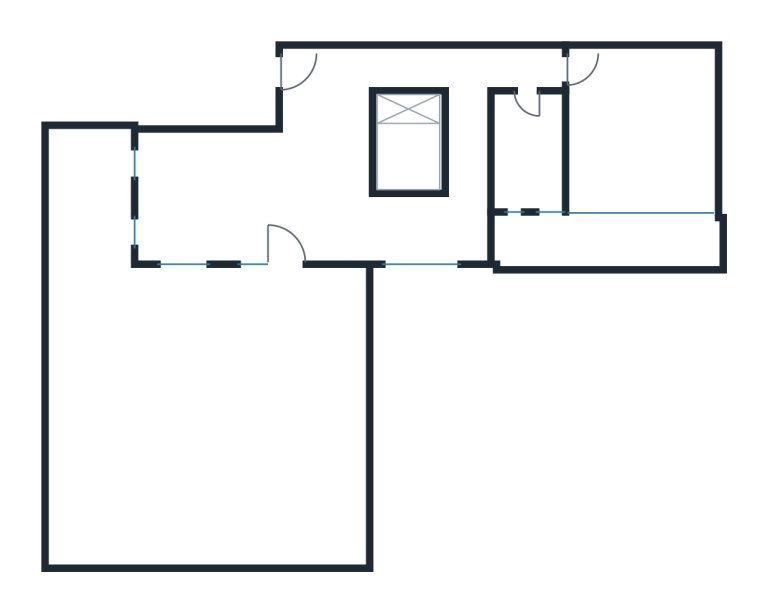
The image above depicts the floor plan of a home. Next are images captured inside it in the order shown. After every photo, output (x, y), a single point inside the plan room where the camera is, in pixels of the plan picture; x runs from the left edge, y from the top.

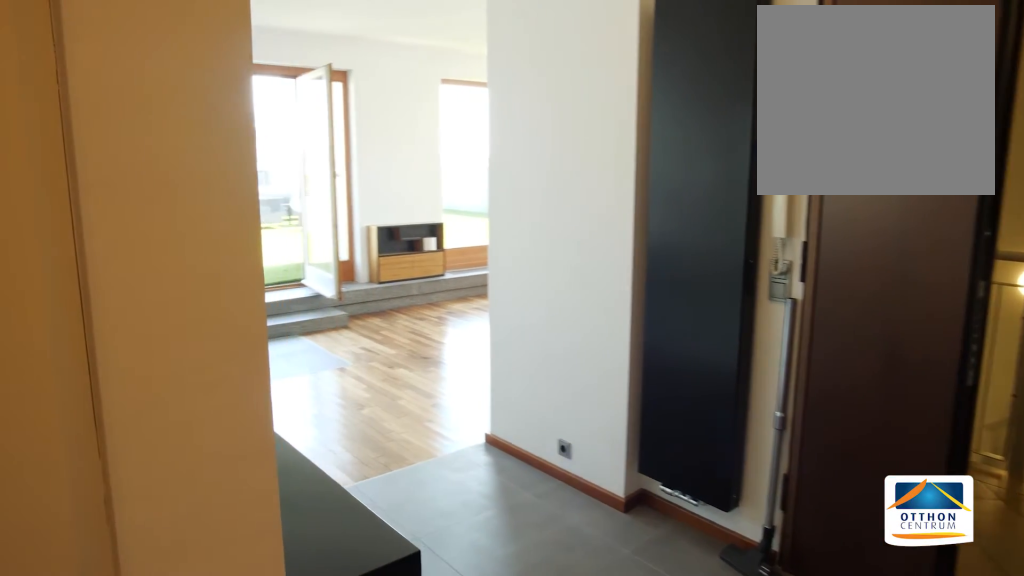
(325, 76)
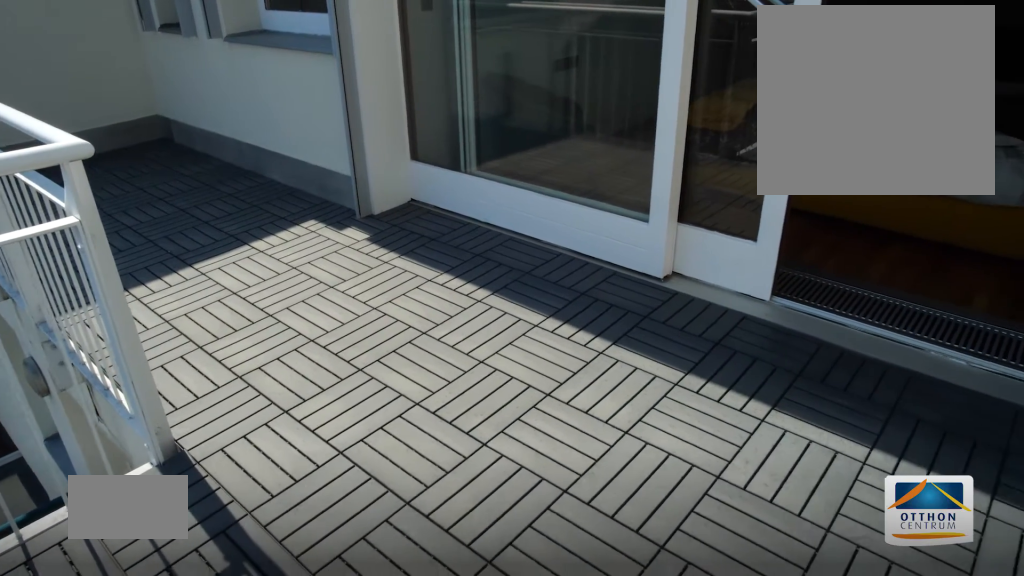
(644, 245)
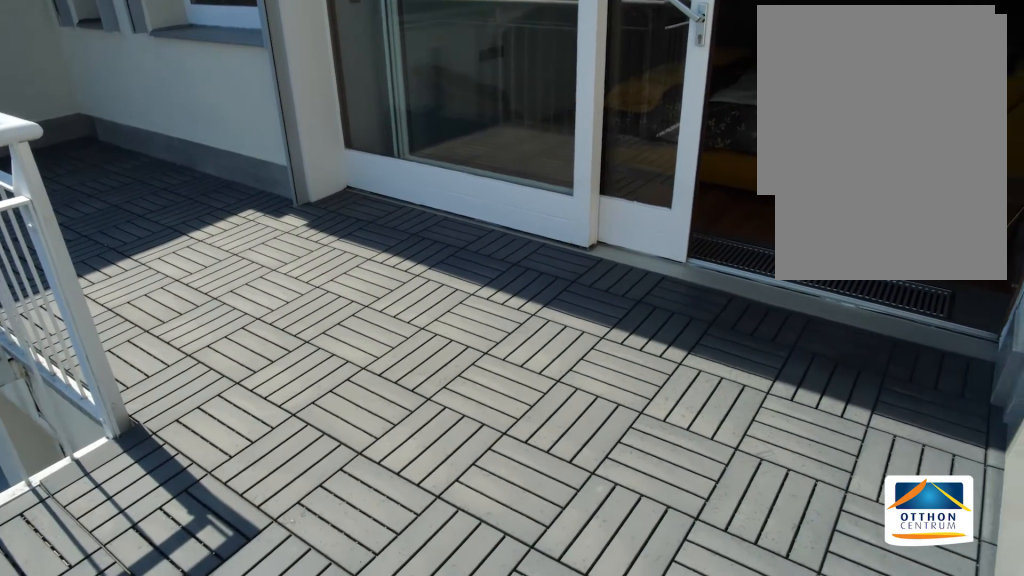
(644, 245)
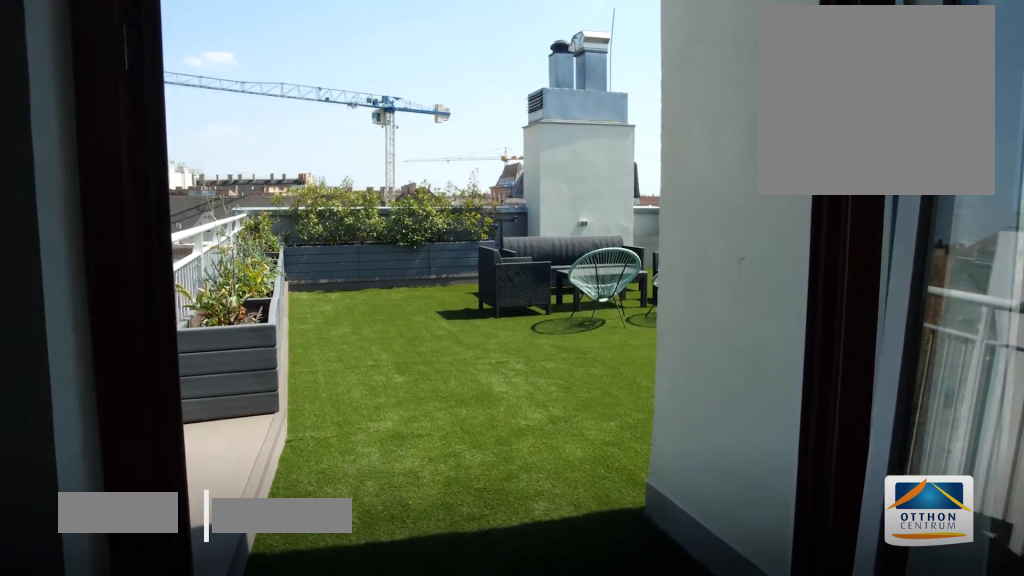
(188, 431)
